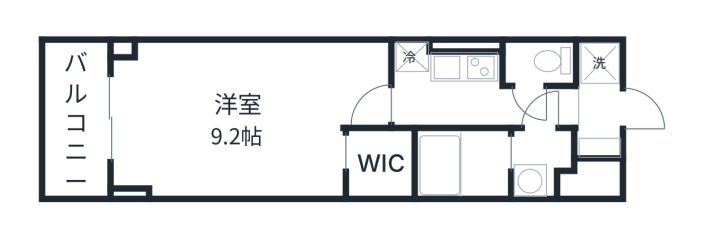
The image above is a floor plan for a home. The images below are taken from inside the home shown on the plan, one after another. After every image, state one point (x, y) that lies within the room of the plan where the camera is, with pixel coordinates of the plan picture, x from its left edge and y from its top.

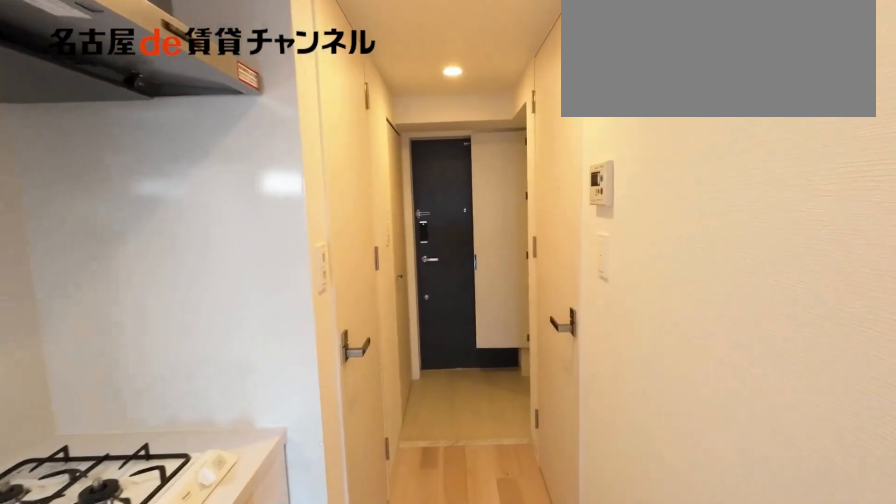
(480, 104)
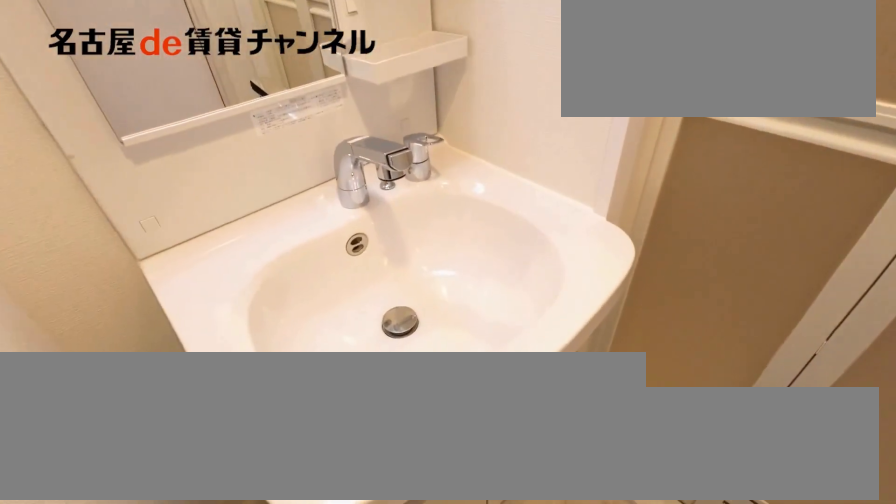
(541, 162)
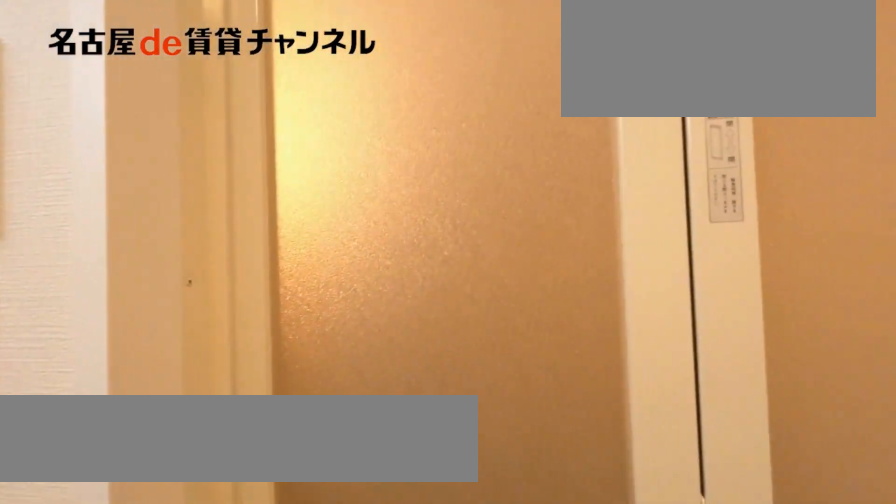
(541, 162)
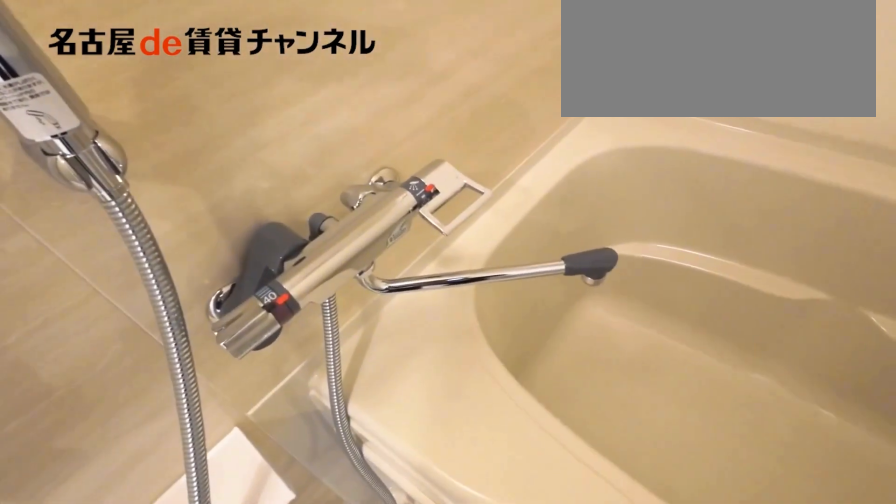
(463, 165)
